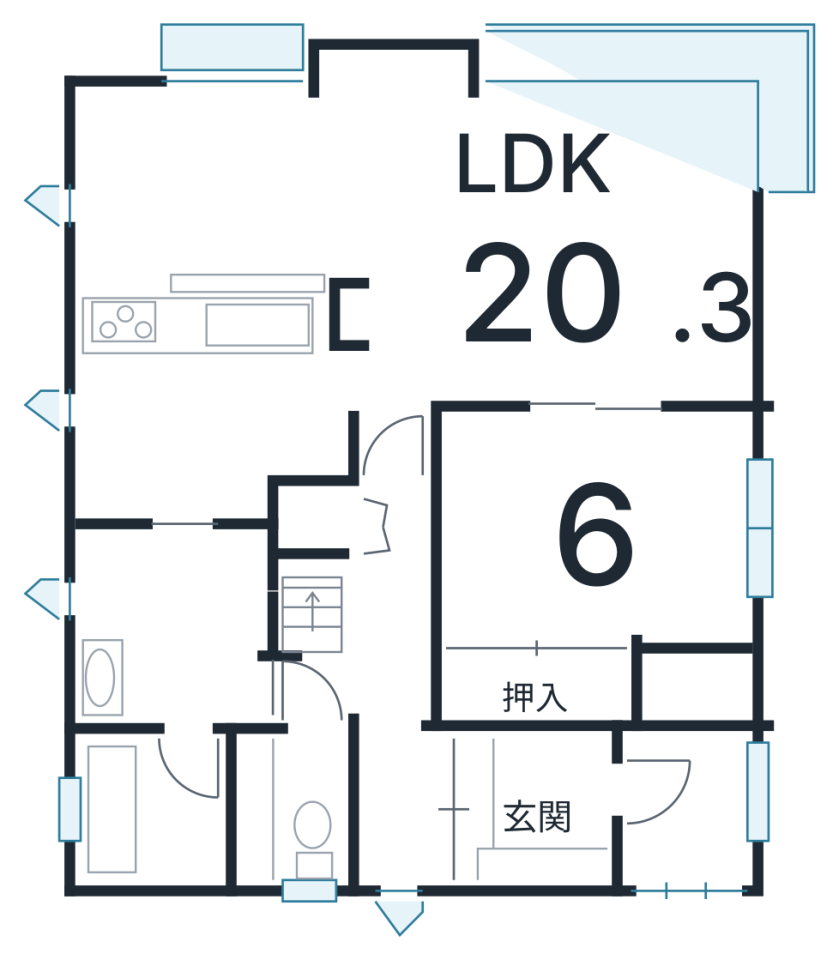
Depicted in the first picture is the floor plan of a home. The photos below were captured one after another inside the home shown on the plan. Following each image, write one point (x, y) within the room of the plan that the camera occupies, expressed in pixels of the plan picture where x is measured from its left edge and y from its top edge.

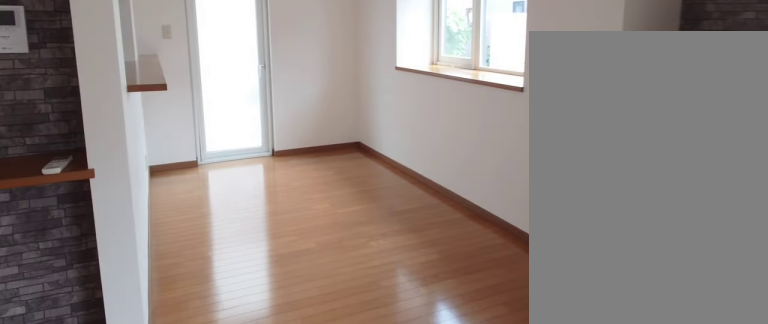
(210, 197)
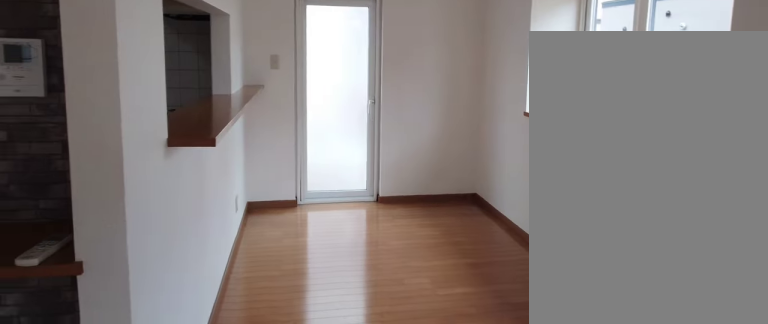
(210, 197)
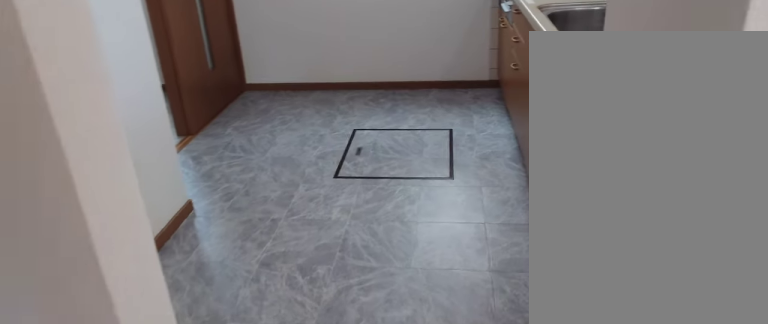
(212, 394)
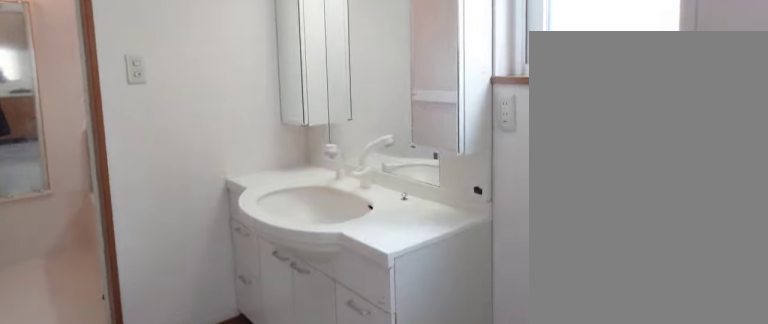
(161, 638)
